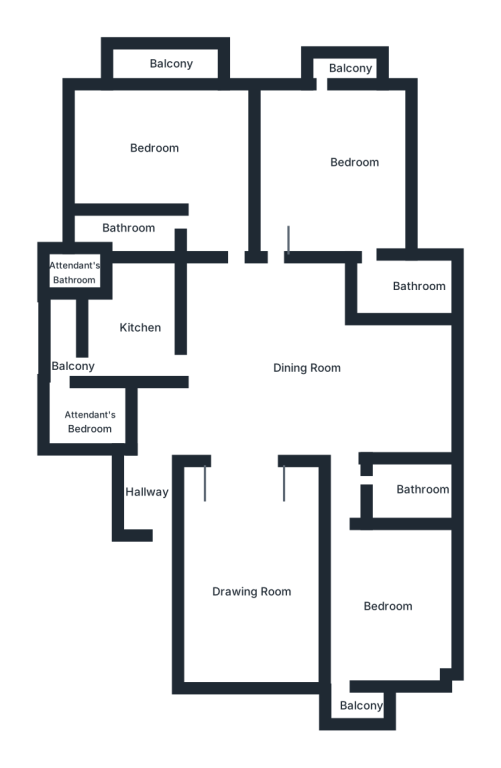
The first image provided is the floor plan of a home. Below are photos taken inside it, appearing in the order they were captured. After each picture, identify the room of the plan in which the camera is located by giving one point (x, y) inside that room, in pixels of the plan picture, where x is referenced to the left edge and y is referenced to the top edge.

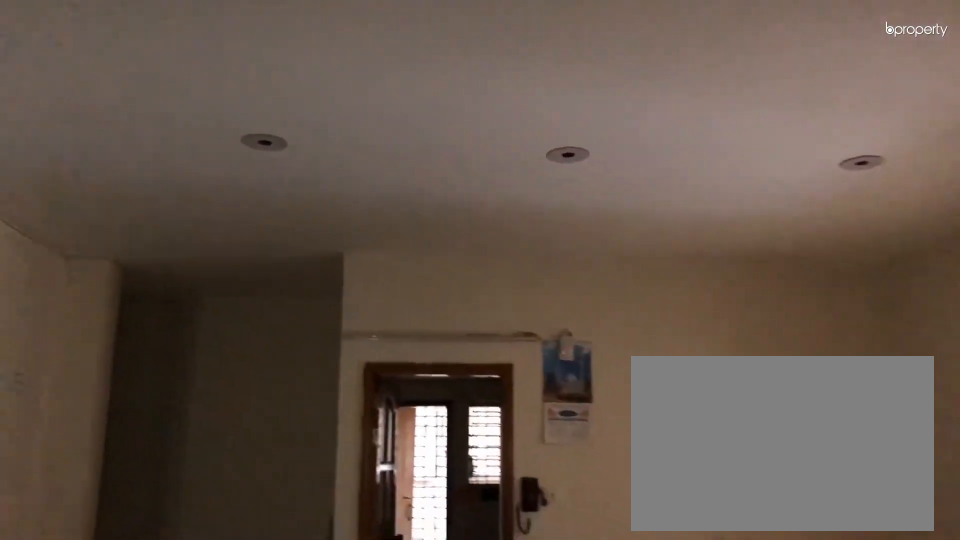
(274, 419)
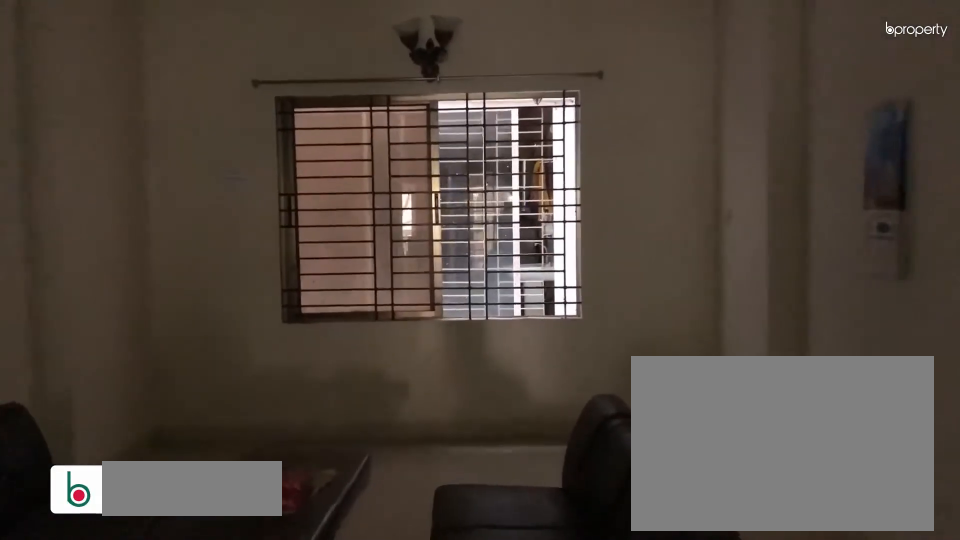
(254, 584)
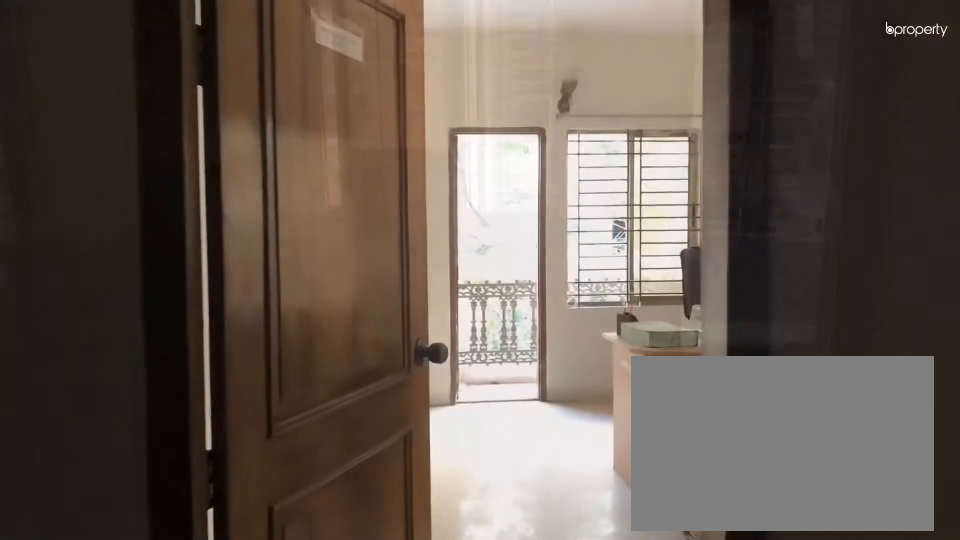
(373, 599)
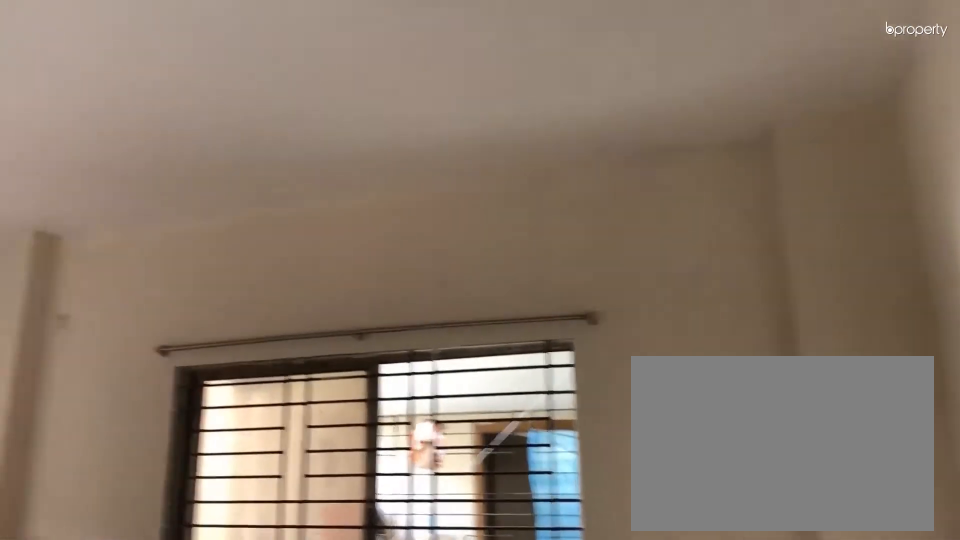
(337, 138)
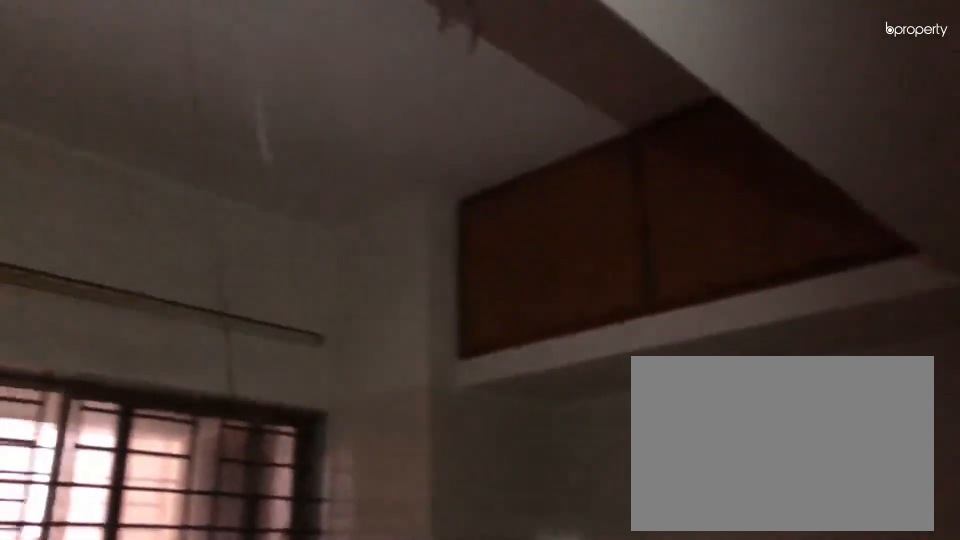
(140, 324)
